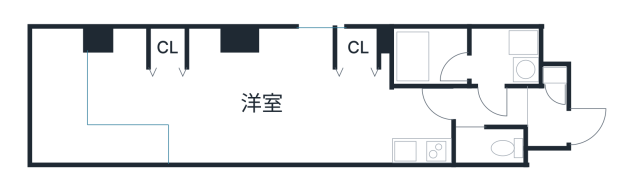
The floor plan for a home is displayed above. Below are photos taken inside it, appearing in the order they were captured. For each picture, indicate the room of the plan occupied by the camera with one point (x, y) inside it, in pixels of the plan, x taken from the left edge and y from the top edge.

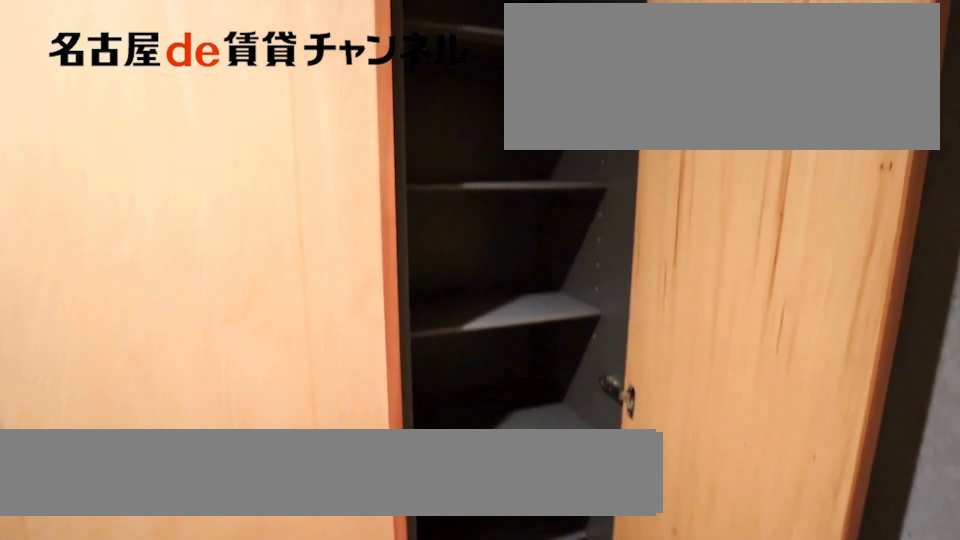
(554, 72)
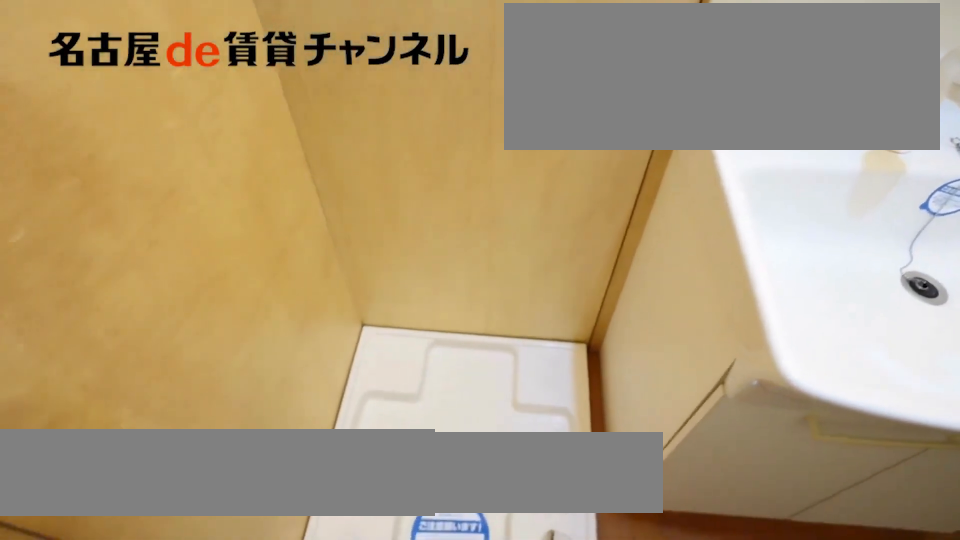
(505, 57)
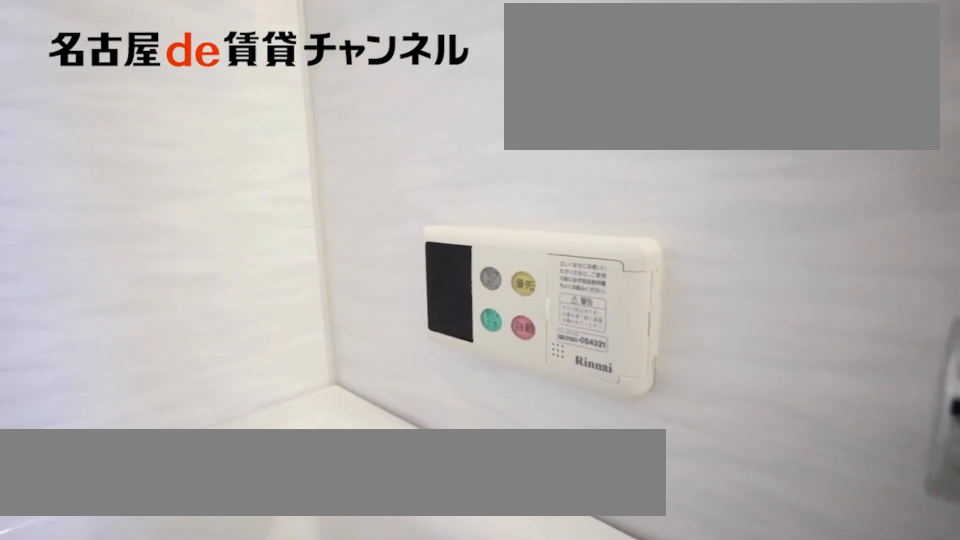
(431, 57)
